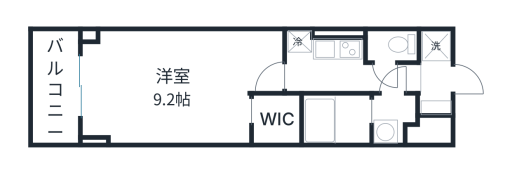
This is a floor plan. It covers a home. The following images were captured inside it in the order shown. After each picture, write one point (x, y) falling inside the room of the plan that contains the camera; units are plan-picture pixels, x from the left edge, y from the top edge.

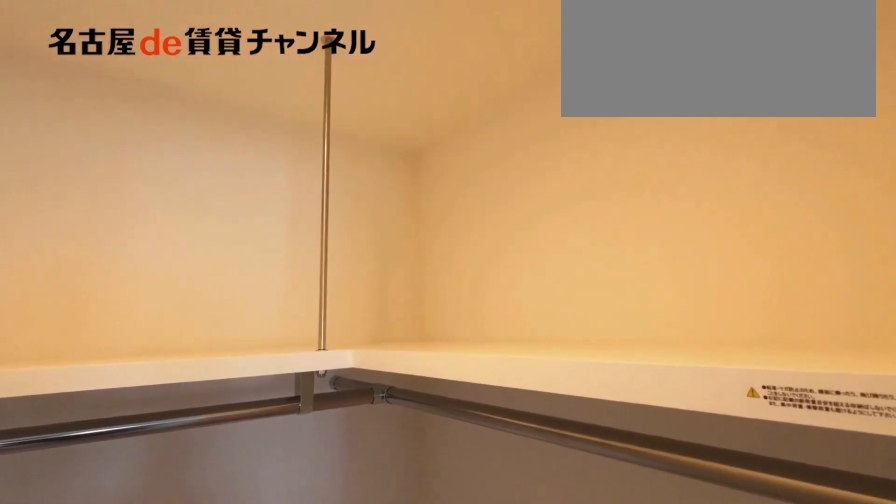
(276, 120)
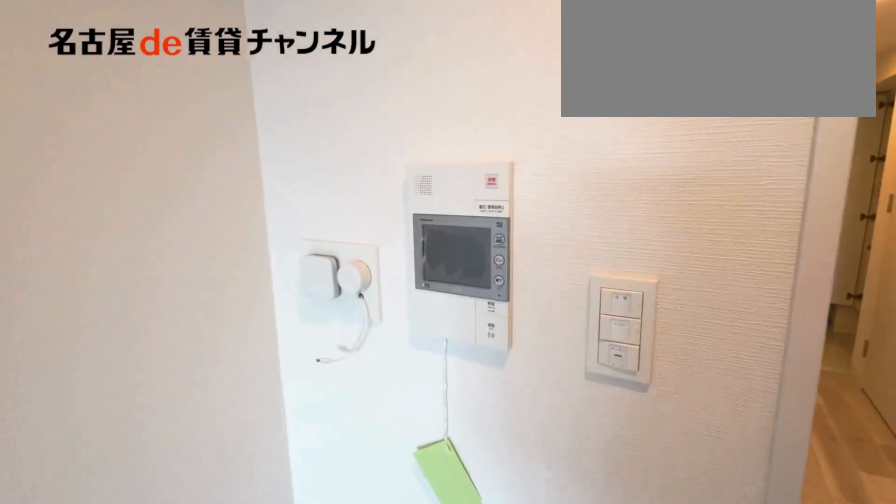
(177, 84)
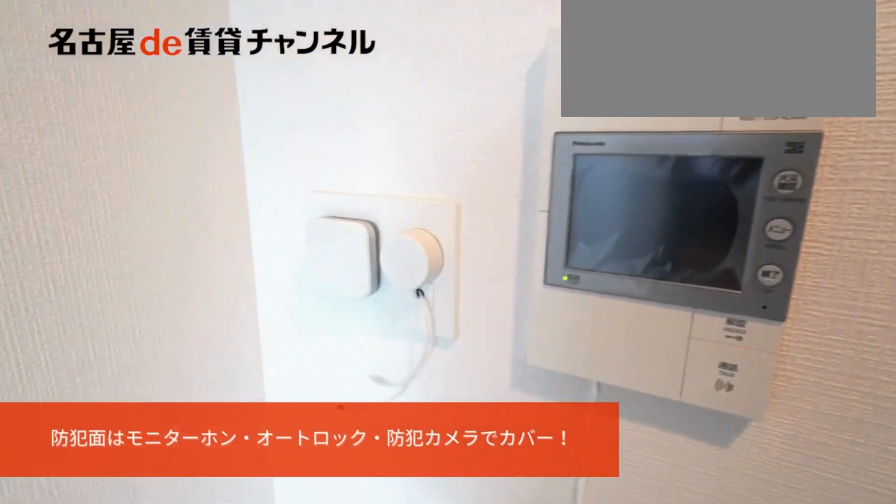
(177, 84)
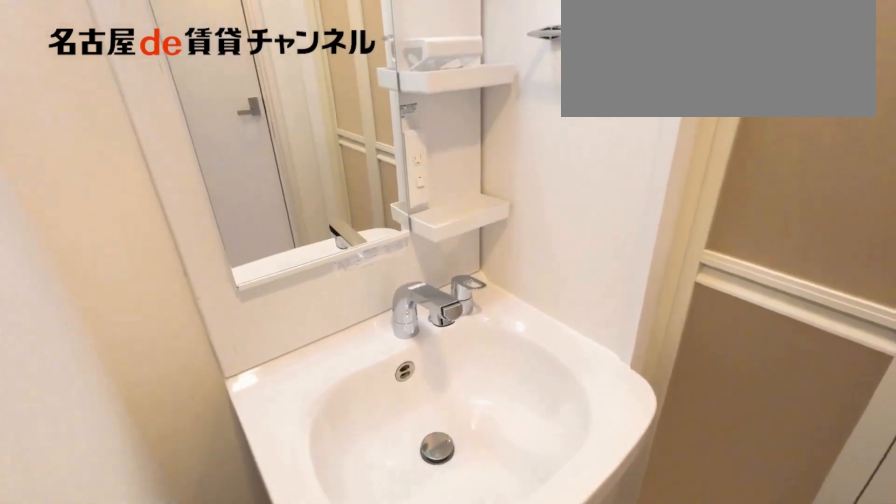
(393, 118)
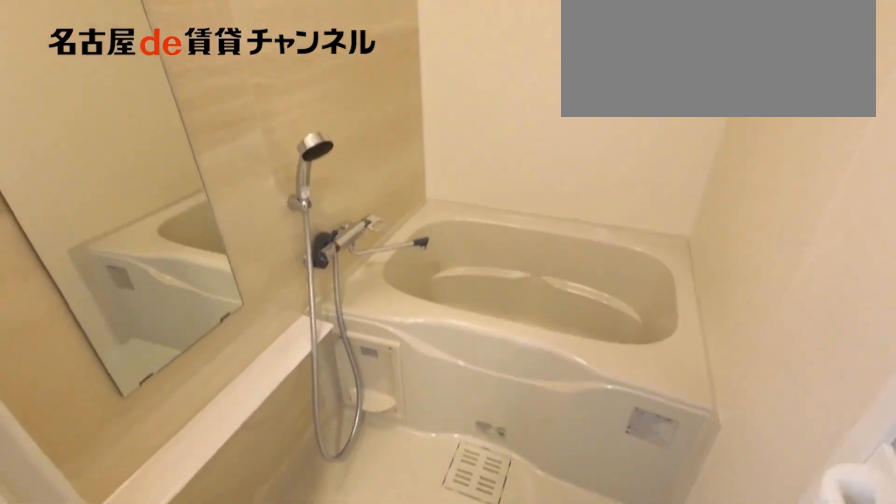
(336, 120)
